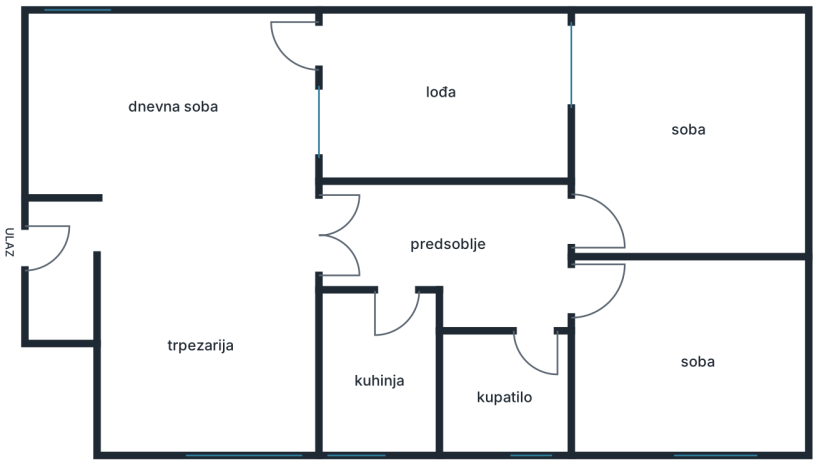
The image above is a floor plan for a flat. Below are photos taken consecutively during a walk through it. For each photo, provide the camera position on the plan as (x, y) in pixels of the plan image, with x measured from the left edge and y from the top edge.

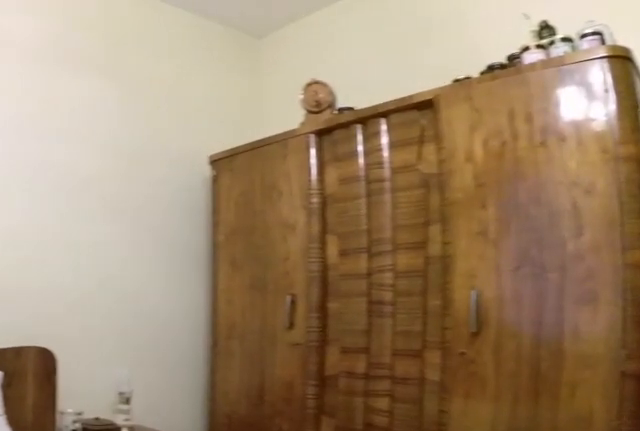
(702, 233)
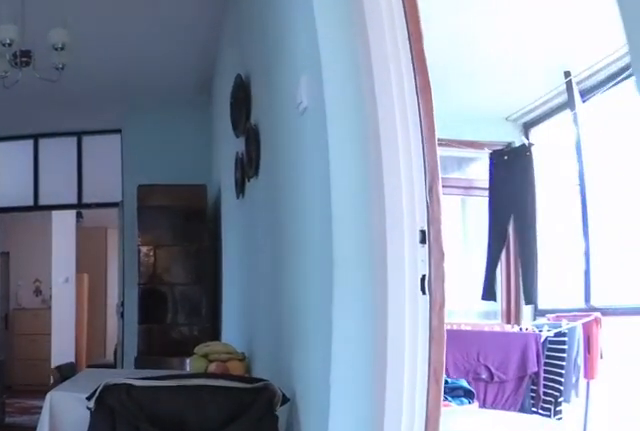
(593, 222)
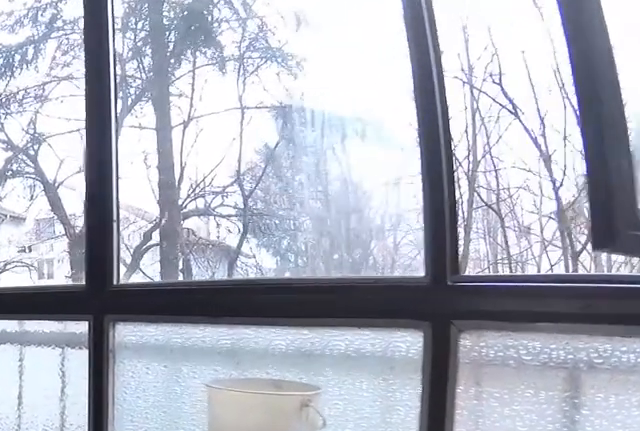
(516, 99)
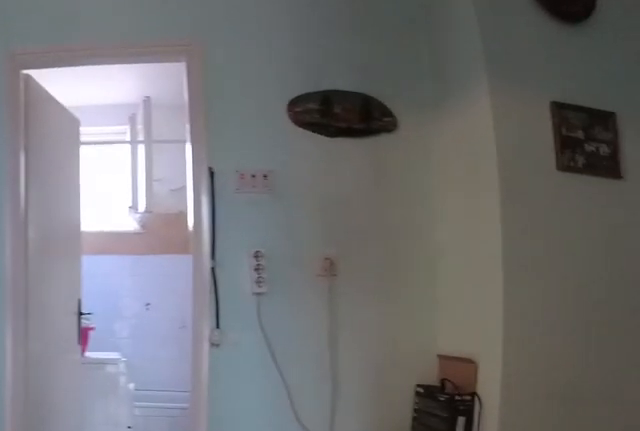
(515, 182)
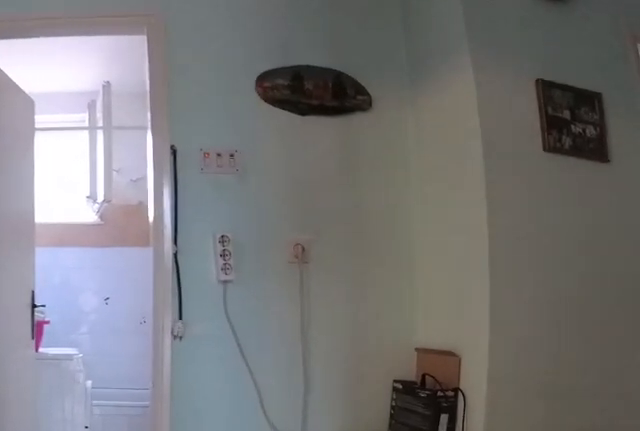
(516, 198)
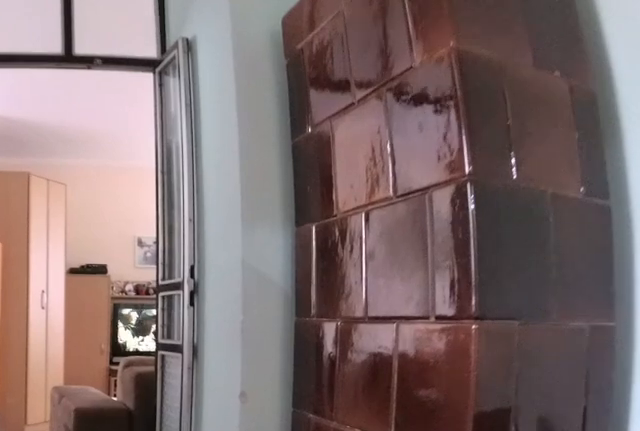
(431, 237)
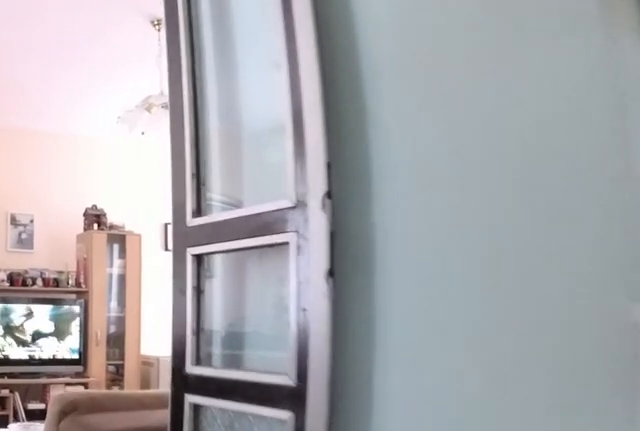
(354, 230)
